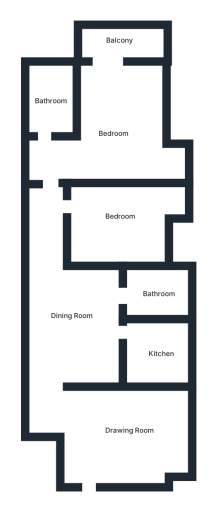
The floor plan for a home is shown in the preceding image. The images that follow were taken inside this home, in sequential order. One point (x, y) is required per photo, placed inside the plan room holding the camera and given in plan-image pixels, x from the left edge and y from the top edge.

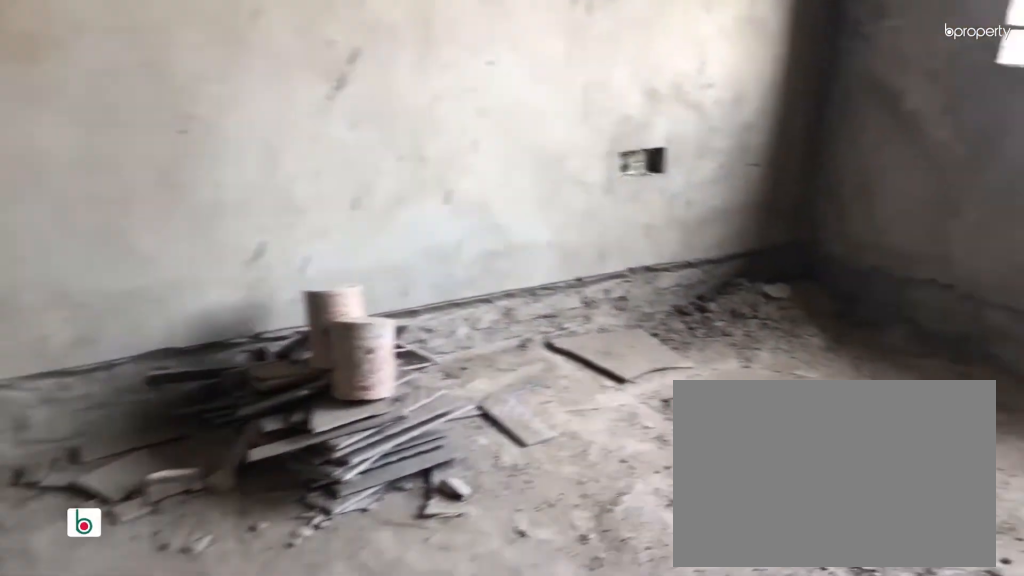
(116, 432)
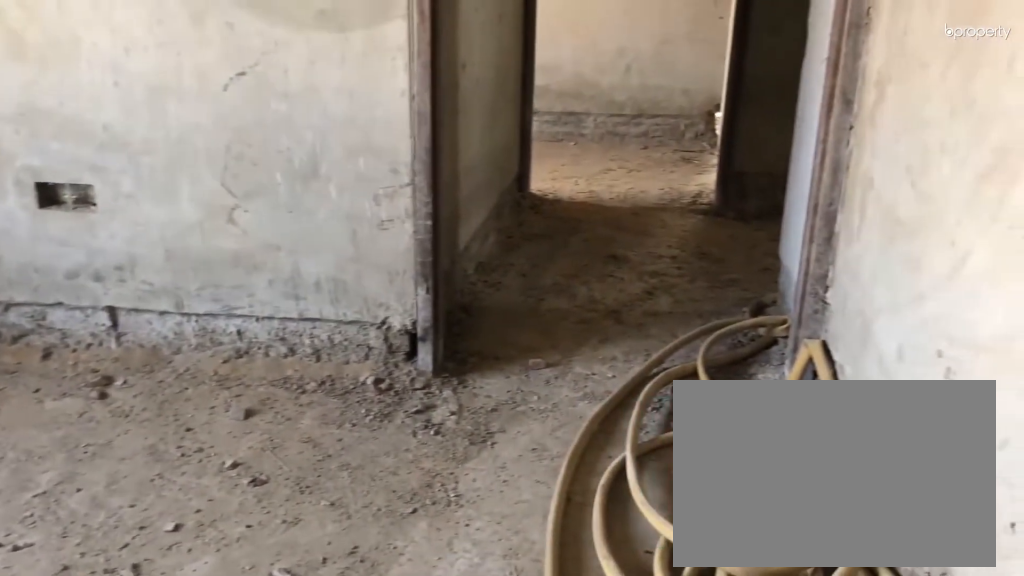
(116, 432)
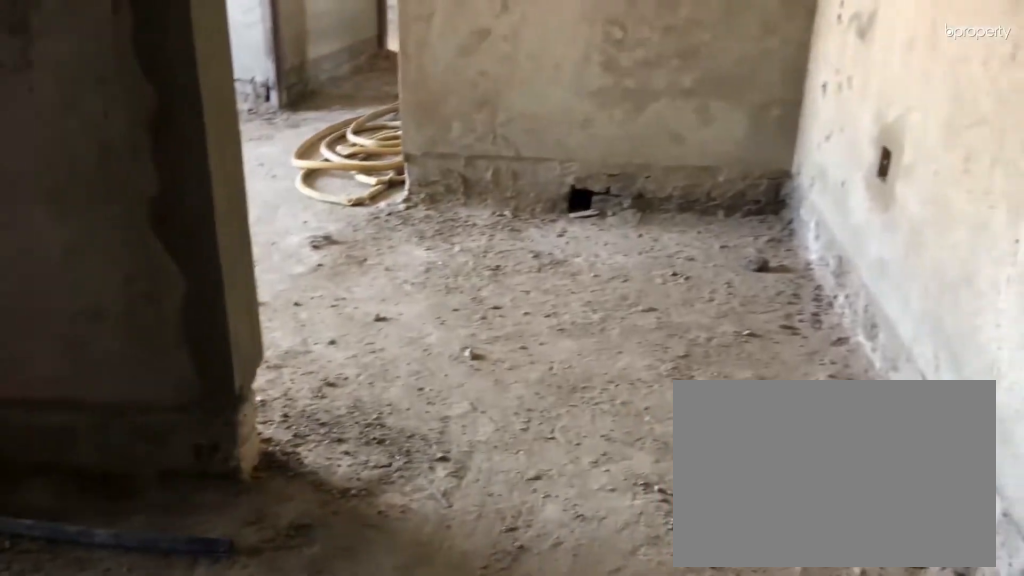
(90, 333)
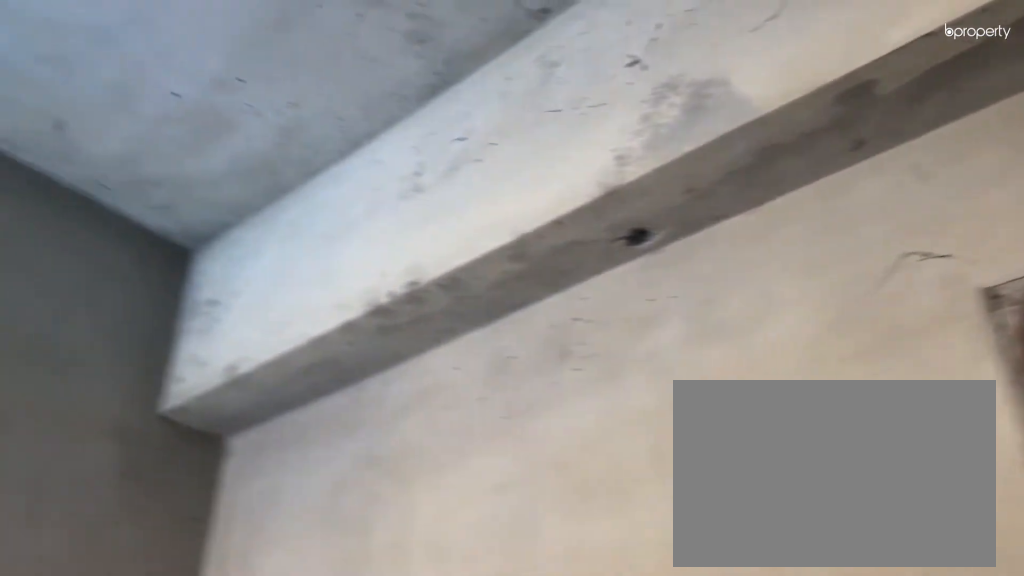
(111, 214)
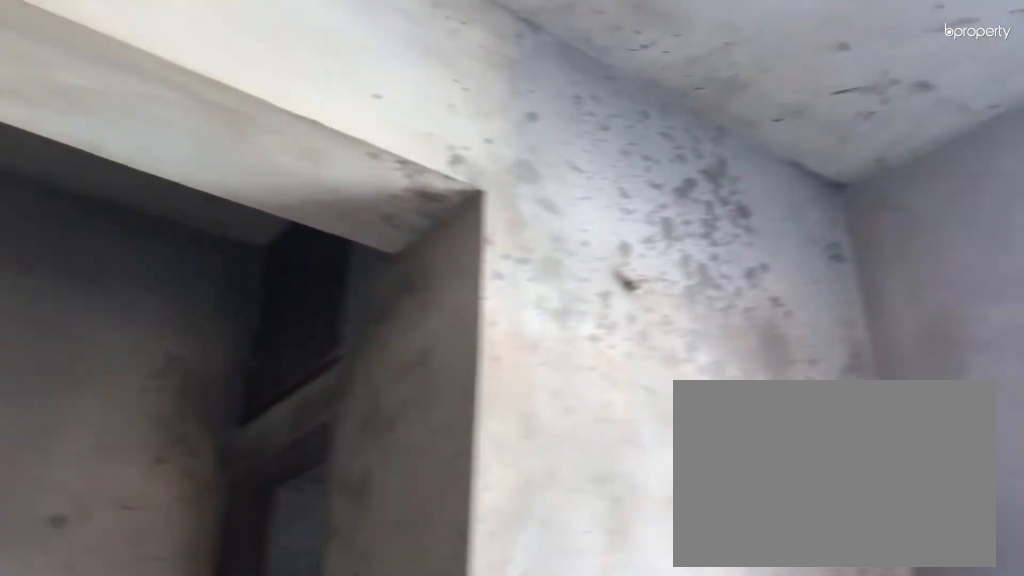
(108, 107)
